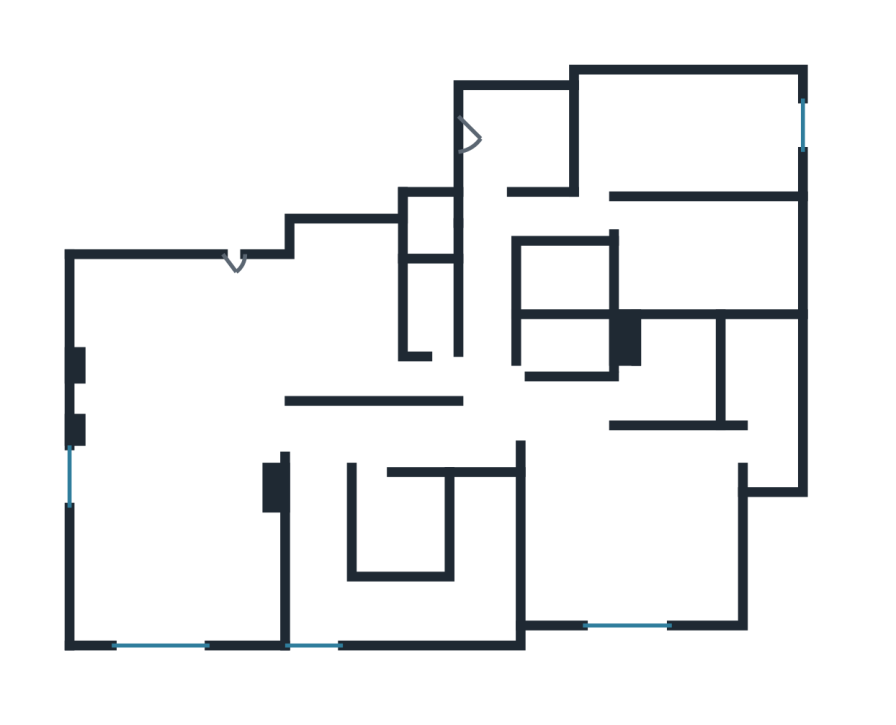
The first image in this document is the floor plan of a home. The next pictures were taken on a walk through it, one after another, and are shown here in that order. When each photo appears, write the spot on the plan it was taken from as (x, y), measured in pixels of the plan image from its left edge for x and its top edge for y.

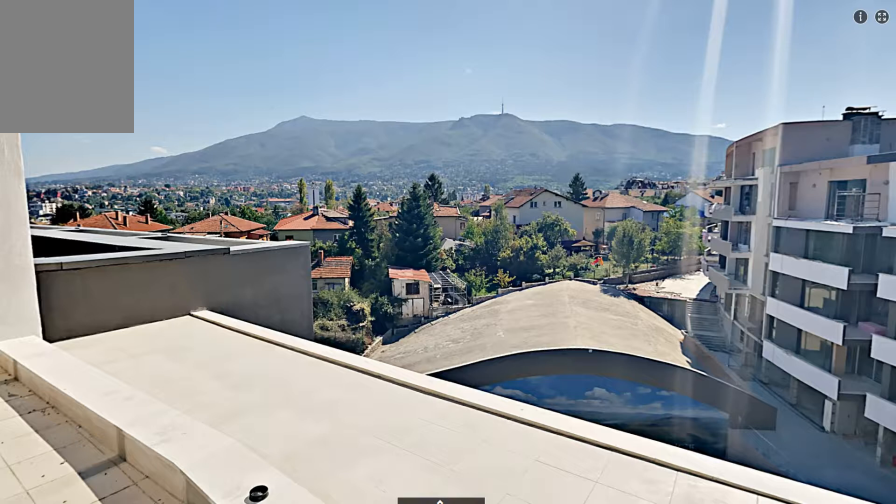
(220, 191)
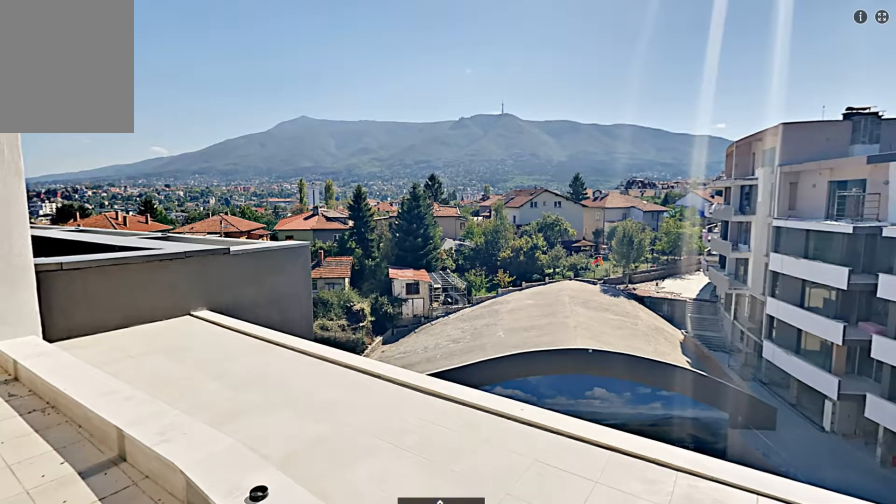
(220, 193)
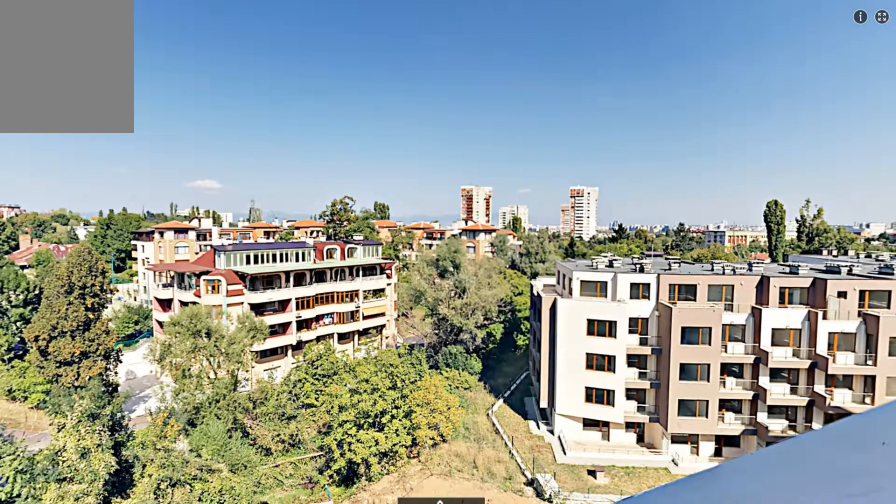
(182, 660)
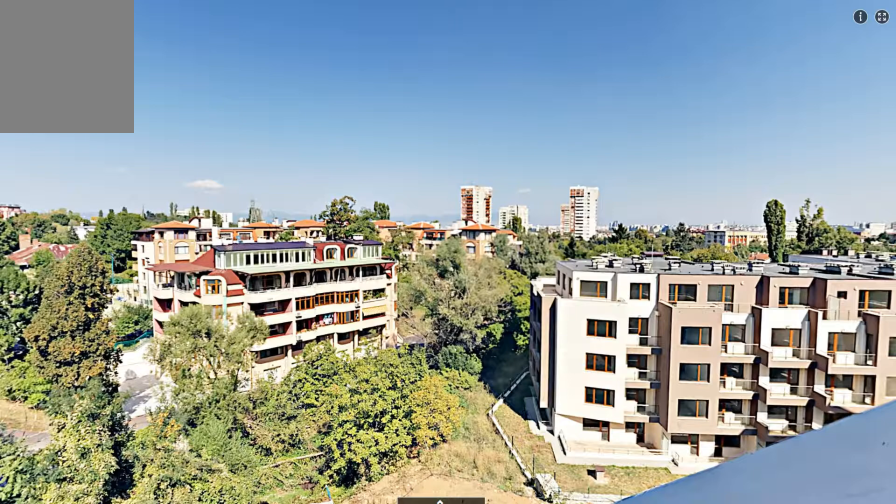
(179, 658)
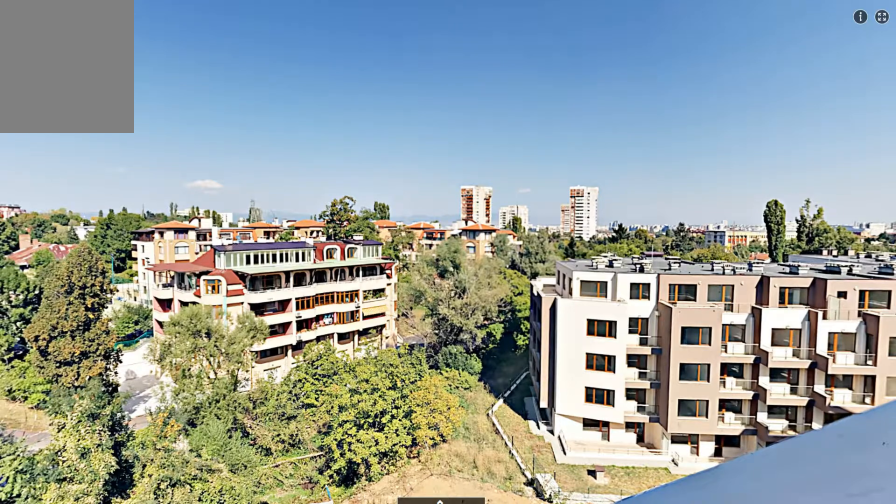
(181, 660)
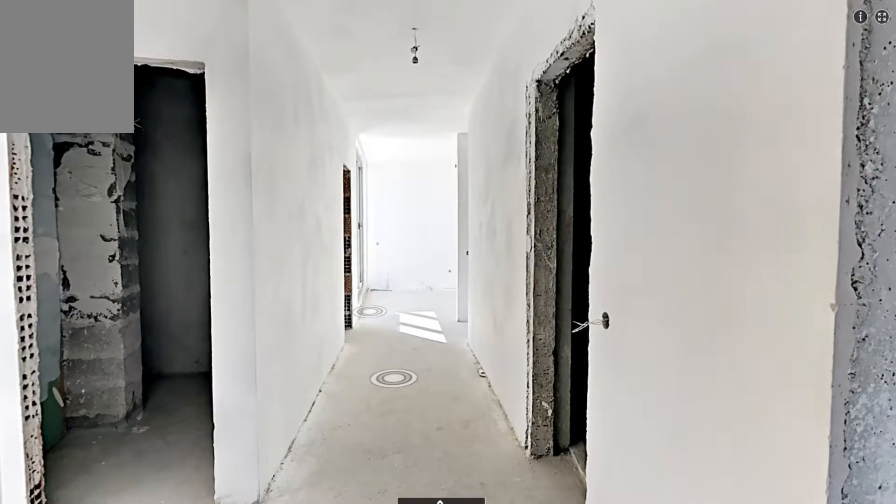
(488, 377)
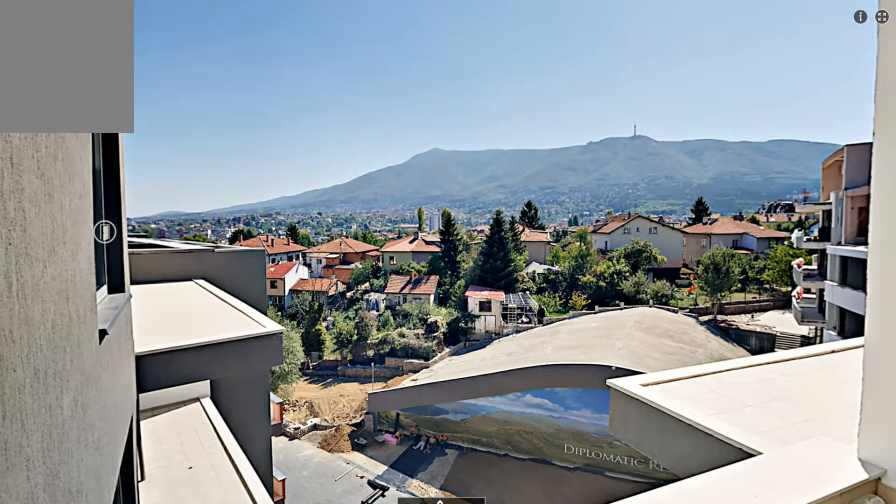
(393, 150)
